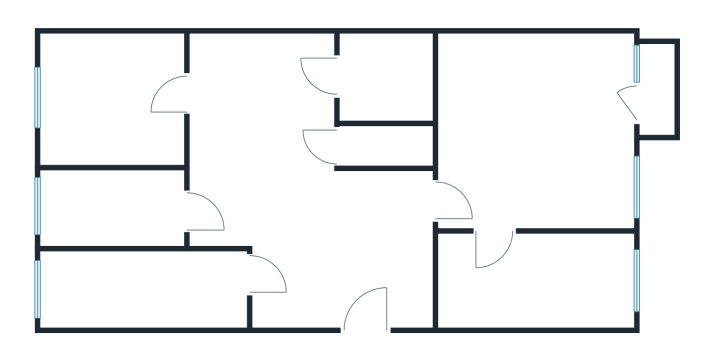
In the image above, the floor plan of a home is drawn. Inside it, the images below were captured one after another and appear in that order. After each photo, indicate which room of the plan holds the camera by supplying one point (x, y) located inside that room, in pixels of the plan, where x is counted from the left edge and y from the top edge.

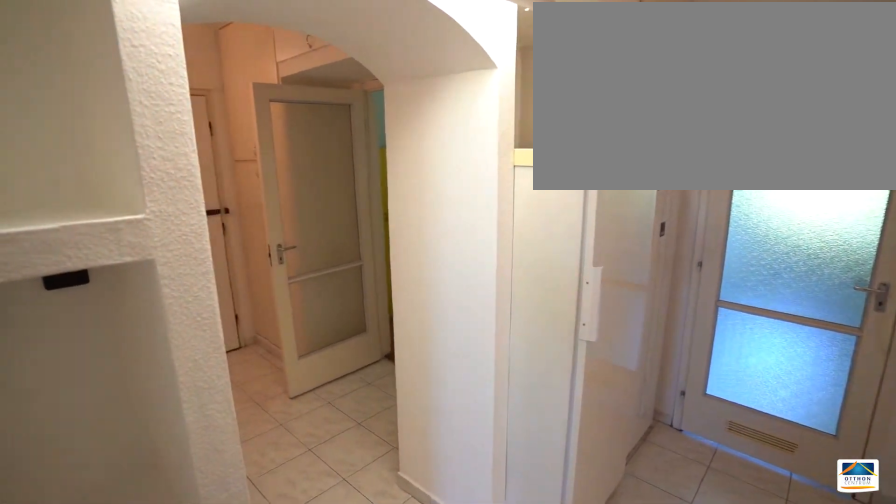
(322, 233)
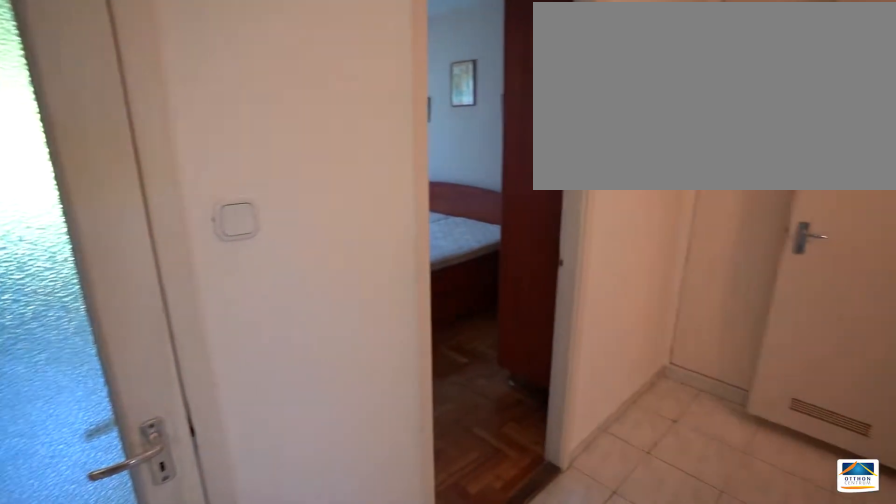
(323, 233)
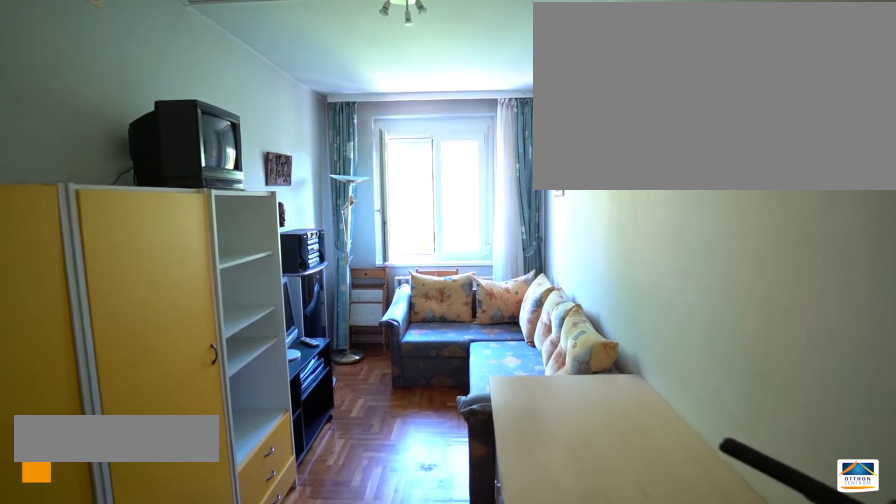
(129, 288)
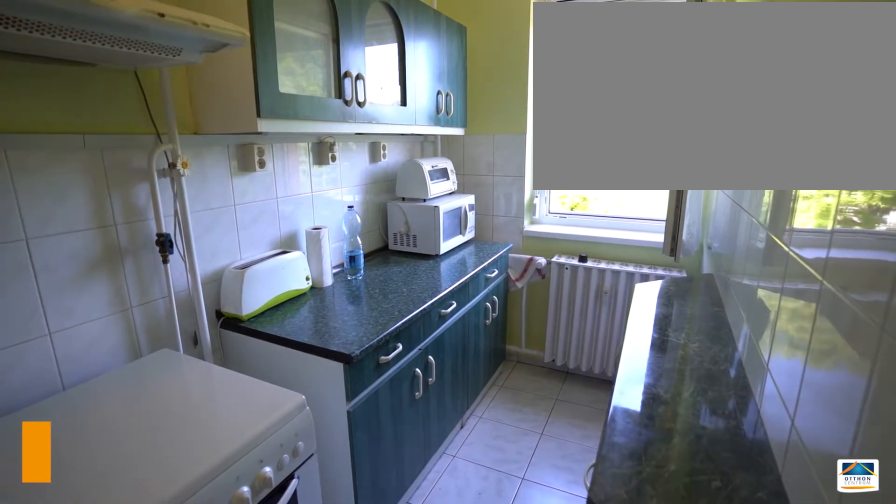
(119, 209)
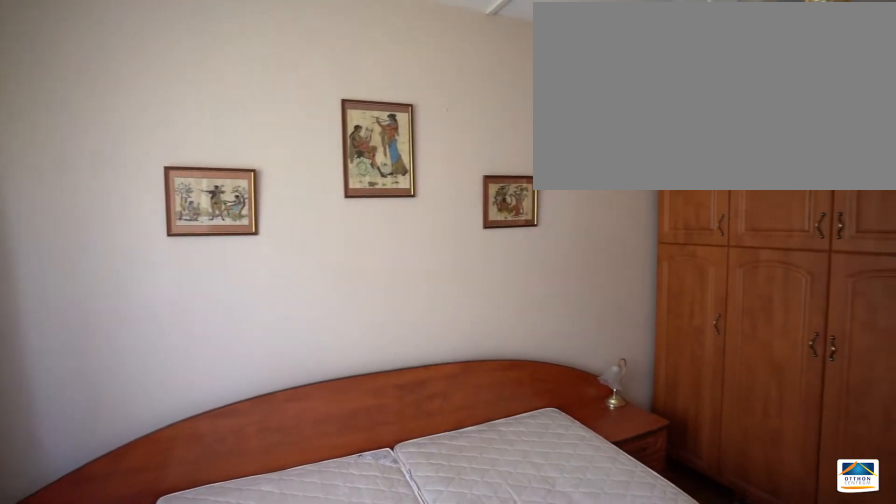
(103, 109)
